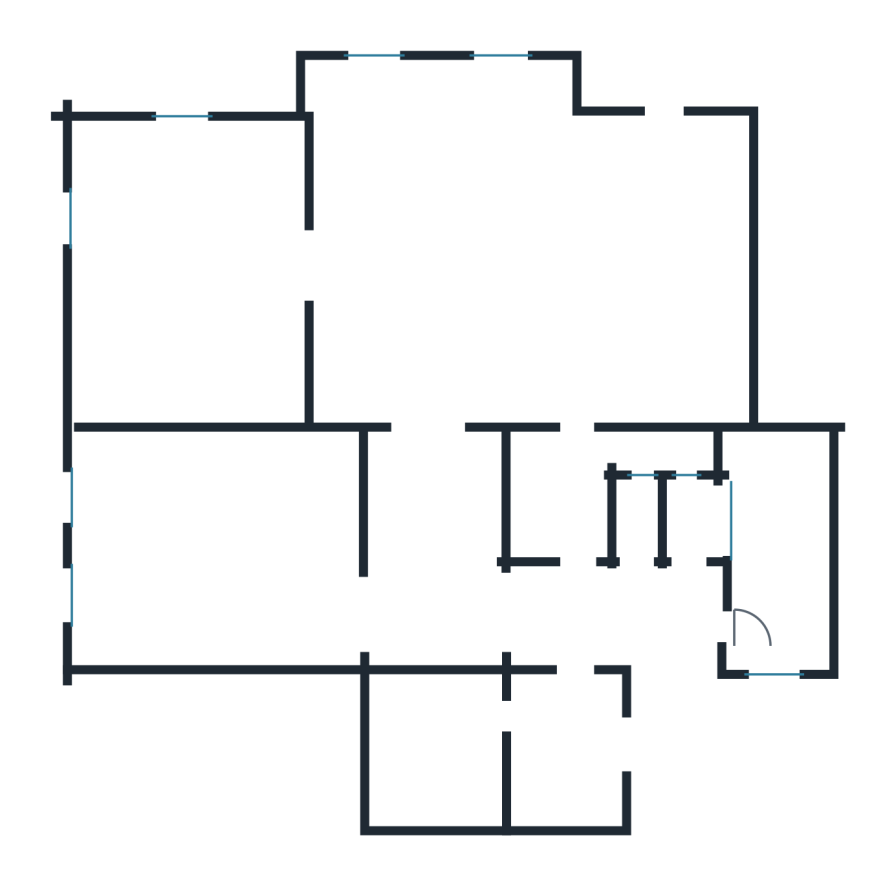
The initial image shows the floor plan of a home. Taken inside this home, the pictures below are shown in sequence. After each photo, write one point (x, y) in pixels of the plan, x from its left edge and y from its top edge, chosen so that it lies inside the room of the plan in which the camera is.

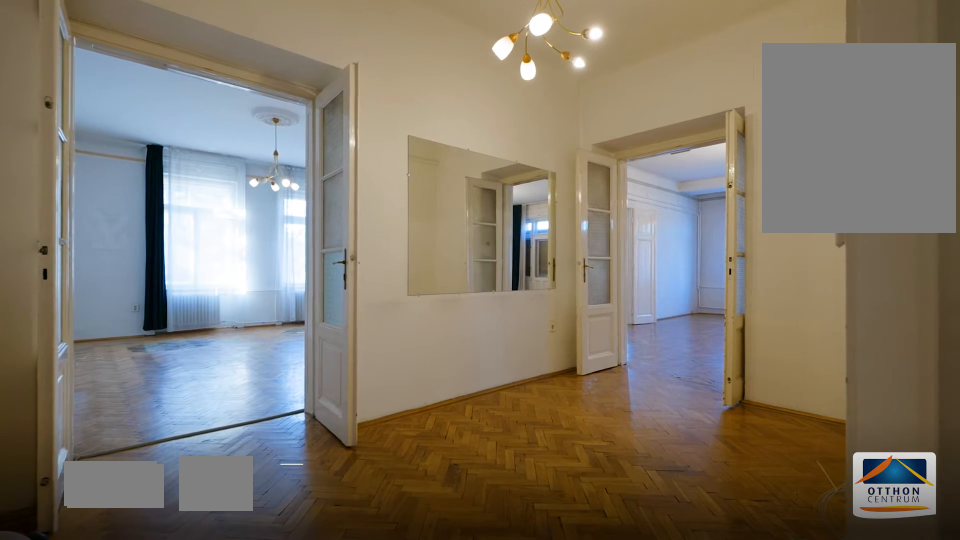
(436, 604)
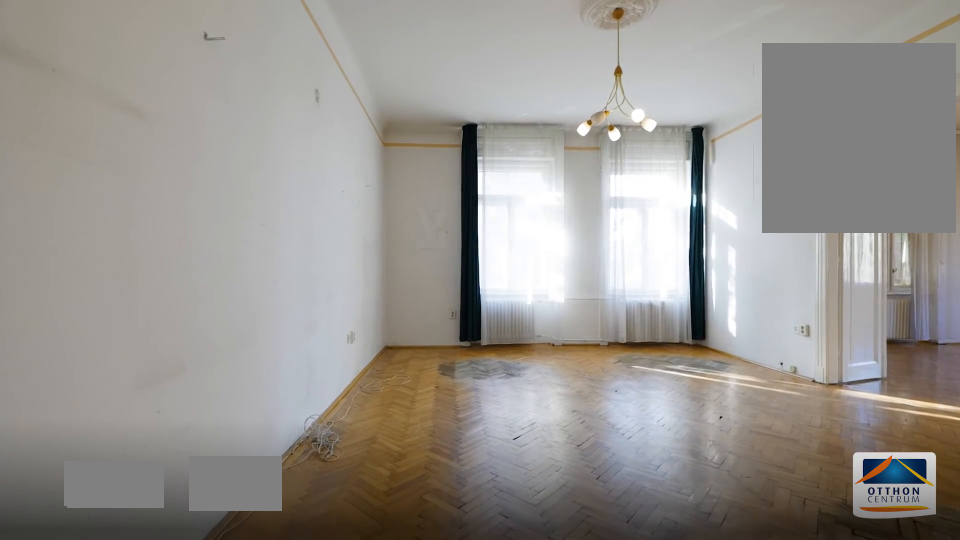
(214, 578)
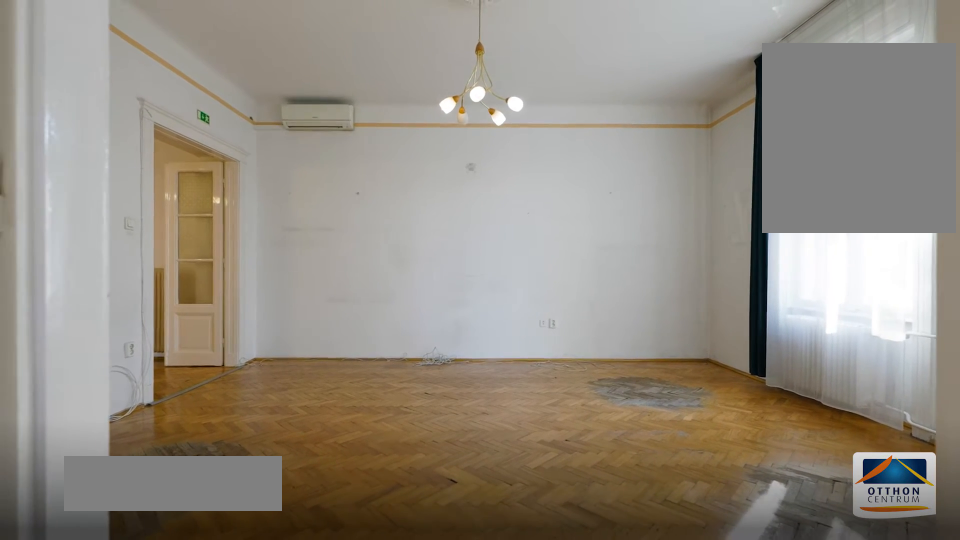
(214, 578)
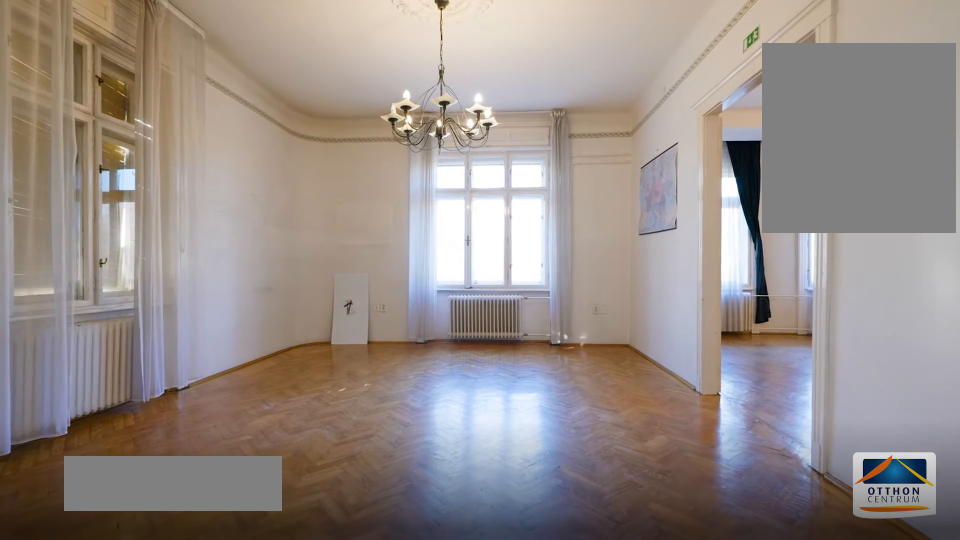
(190, 298)
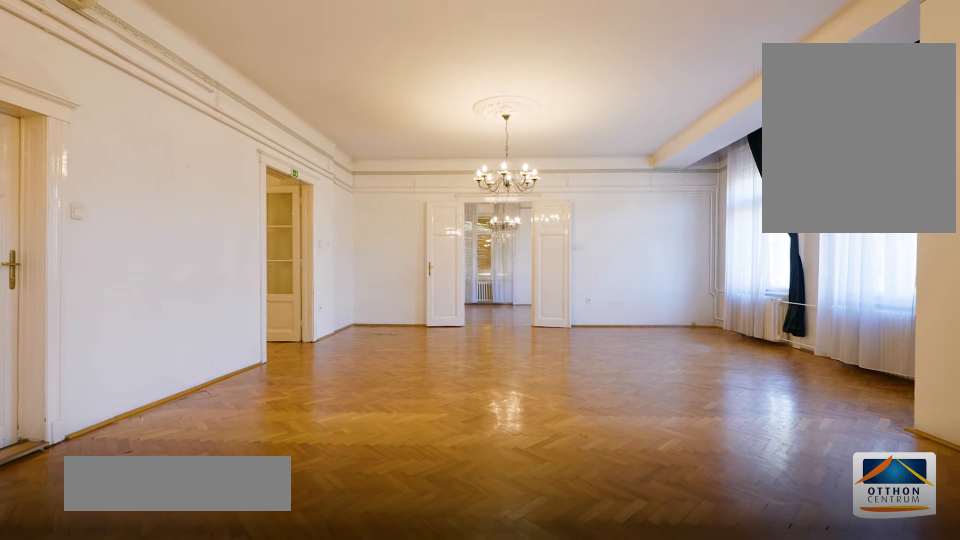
(562, 280)
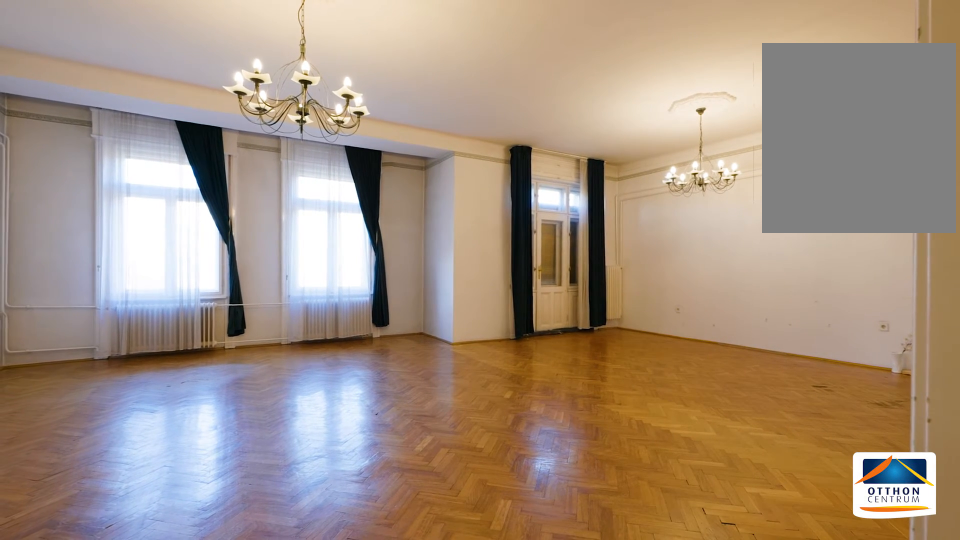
(563, 281)
